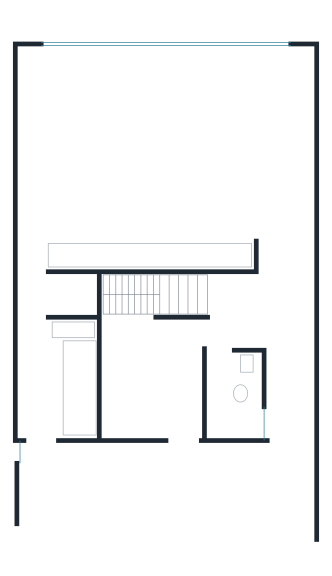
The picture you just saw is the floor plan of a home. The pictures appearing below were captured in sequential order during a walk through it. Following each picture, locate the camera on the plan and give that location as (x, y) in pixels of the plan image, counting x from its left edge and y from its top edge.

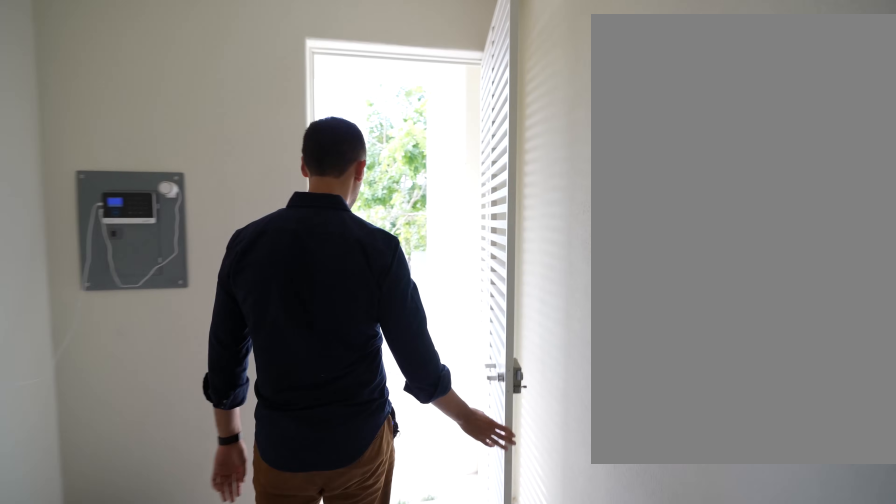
(43, 336)
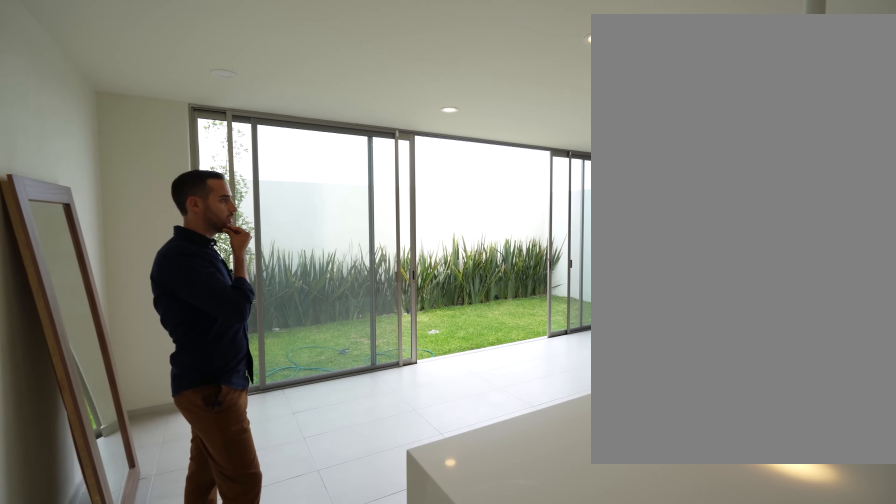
(36, 222)
